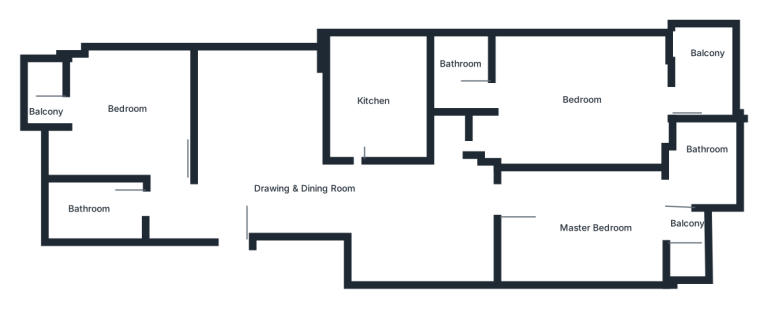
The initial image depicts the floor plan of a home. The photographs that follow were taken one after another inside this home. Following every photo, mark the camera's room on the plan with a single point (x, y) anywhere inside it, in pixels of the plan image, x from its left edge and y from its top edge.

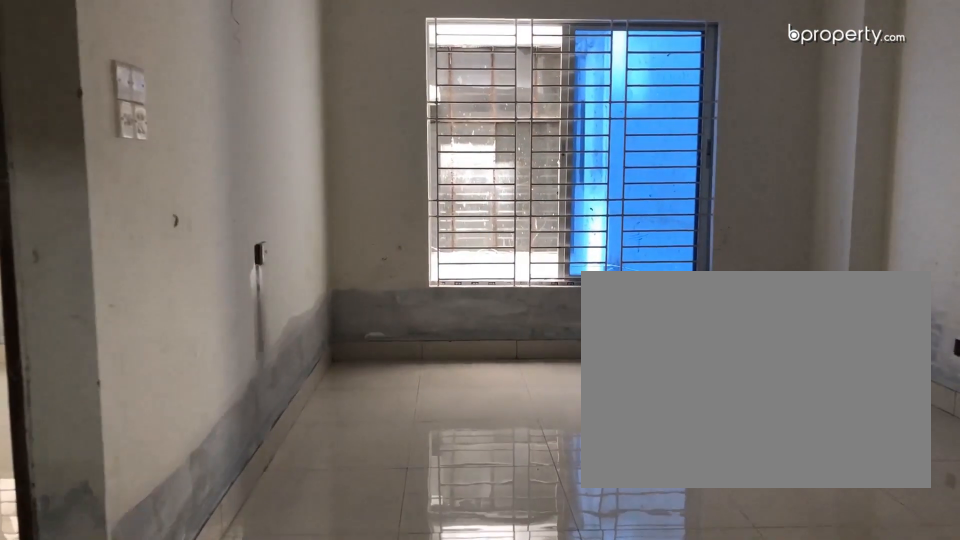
(284, 194)
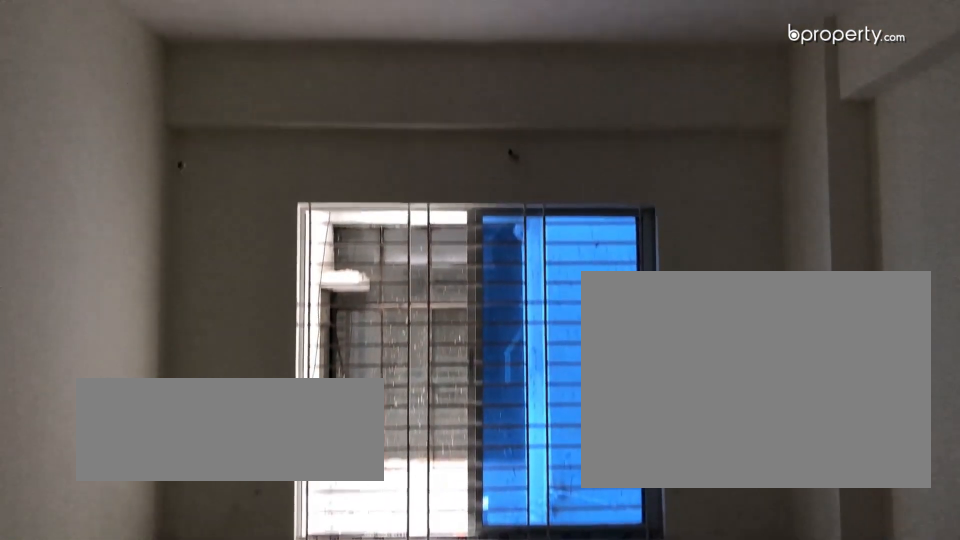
(284, 194)
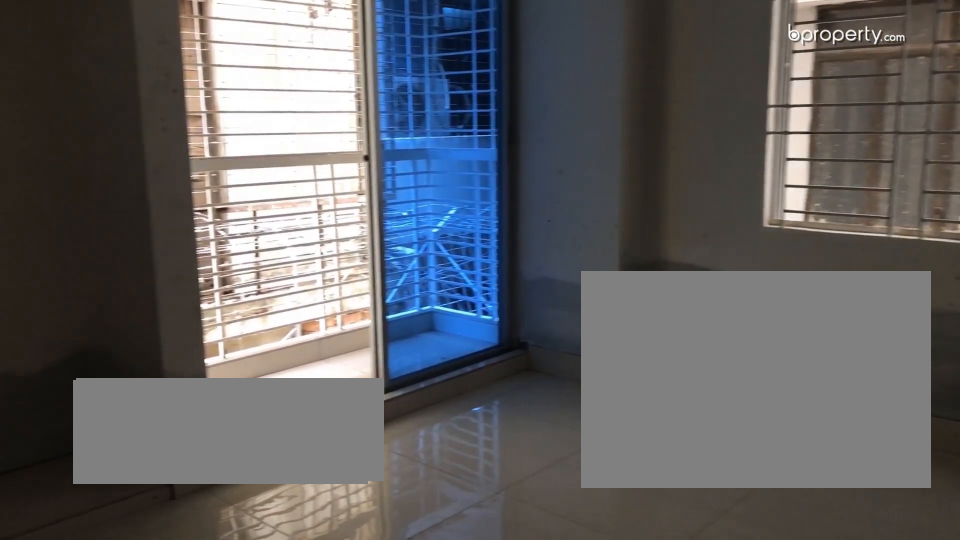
(127, 111)
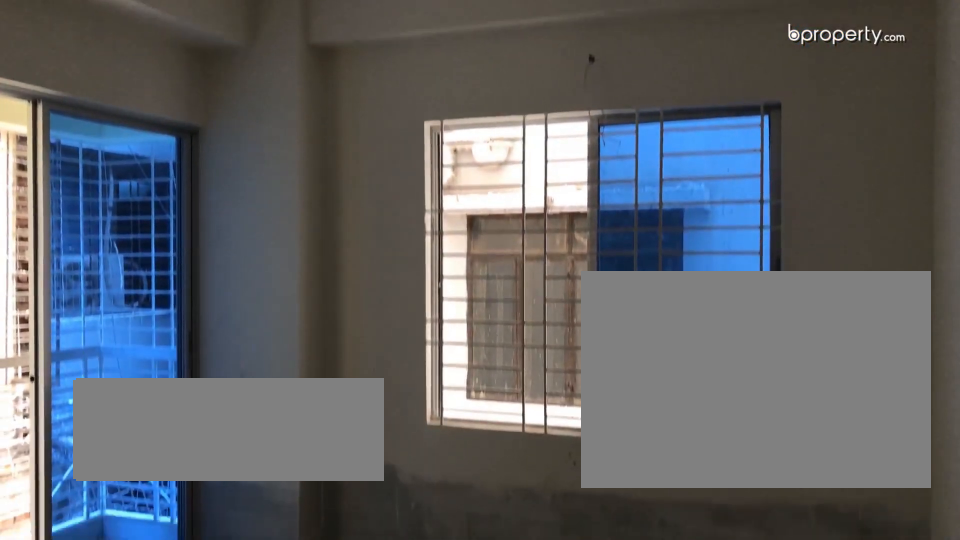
(130, 114)
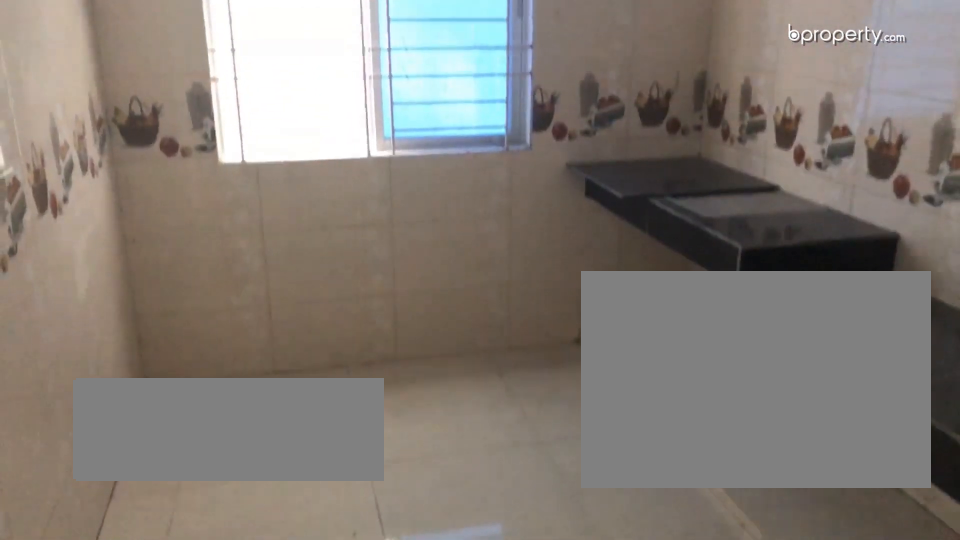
(376, 105)
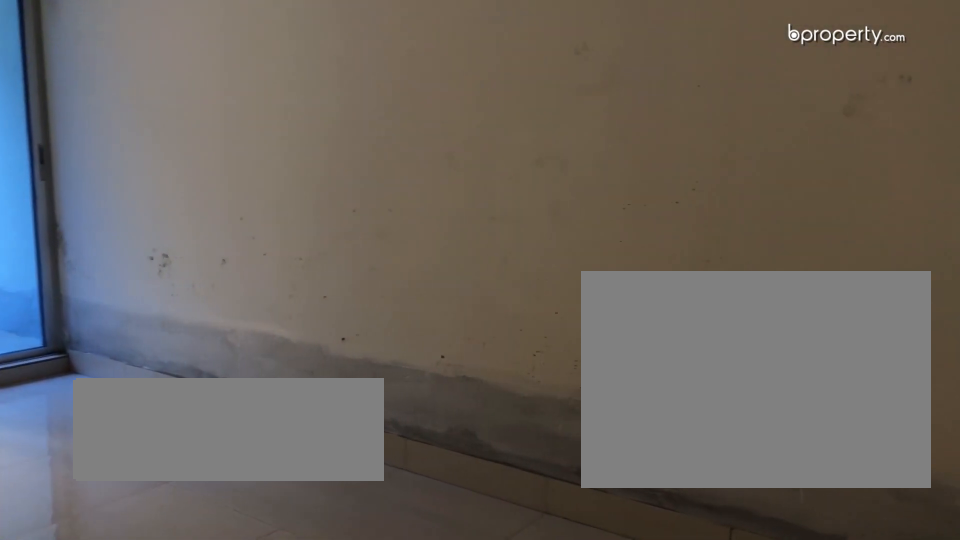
(606, 222)
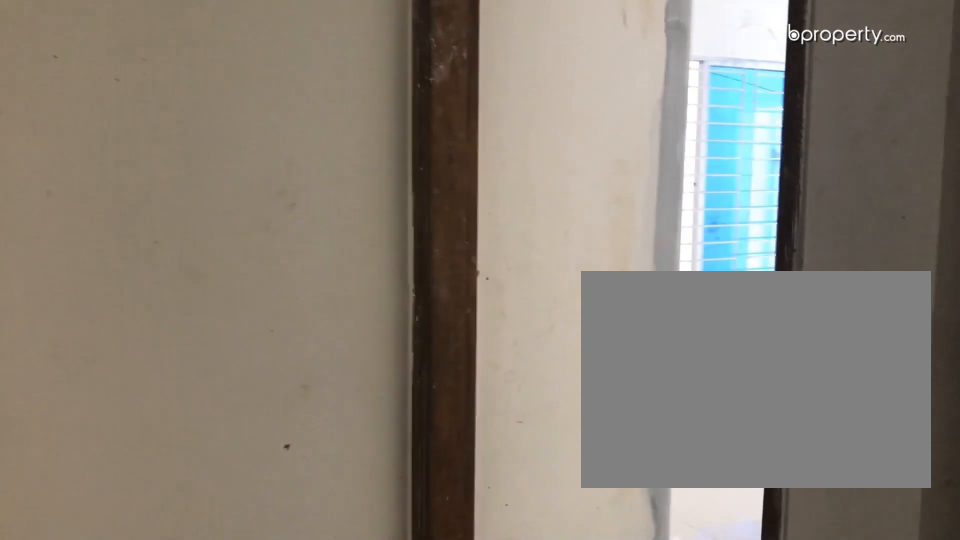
(485, 131)
